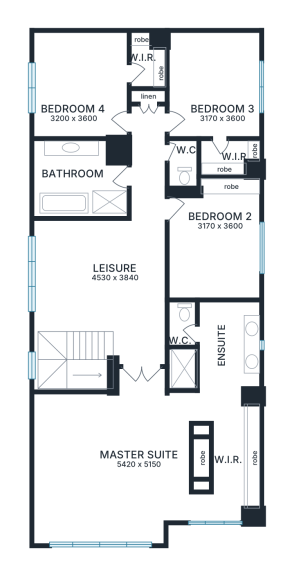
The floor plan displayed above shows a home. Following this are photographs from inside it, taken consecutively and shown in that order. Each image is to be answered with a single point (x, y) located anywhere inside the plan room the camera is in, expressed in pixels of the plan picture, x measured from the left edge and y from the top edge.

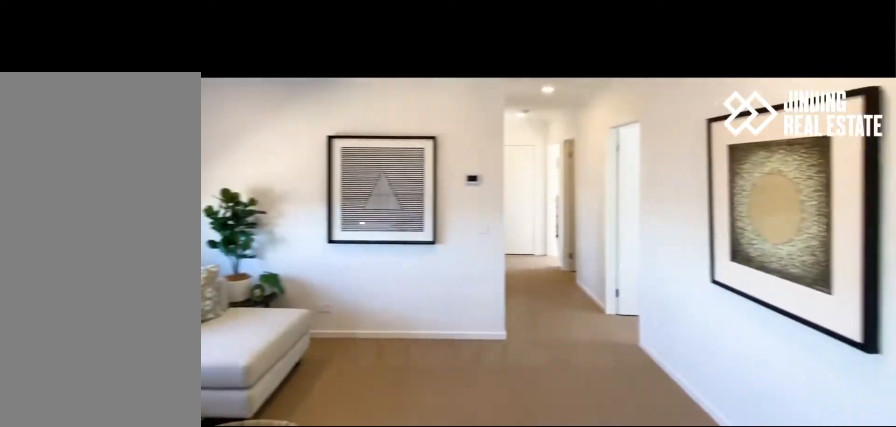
(98, 305)
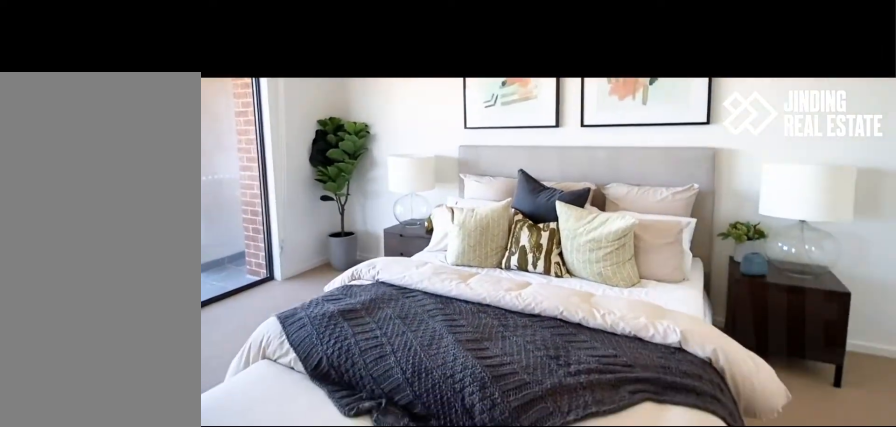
(145, 447)
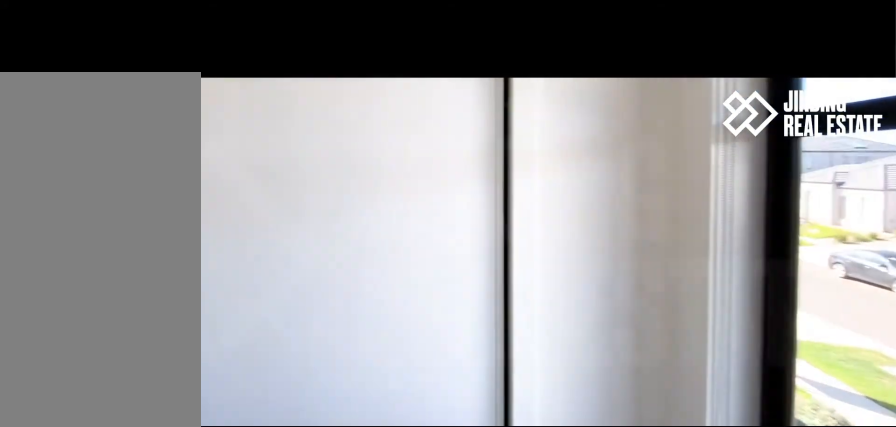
(145, 447)
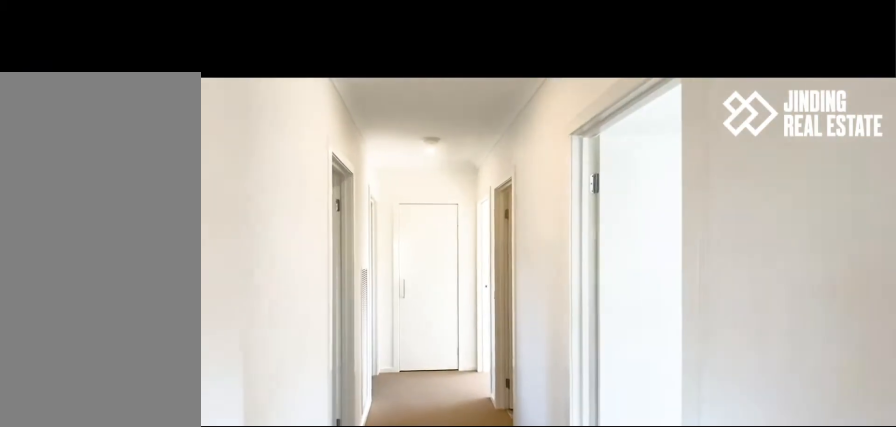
(152, 175)
